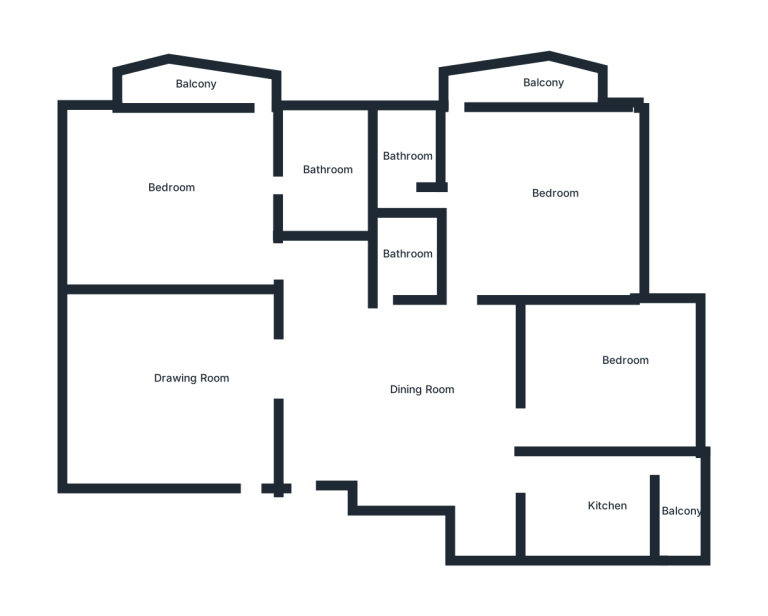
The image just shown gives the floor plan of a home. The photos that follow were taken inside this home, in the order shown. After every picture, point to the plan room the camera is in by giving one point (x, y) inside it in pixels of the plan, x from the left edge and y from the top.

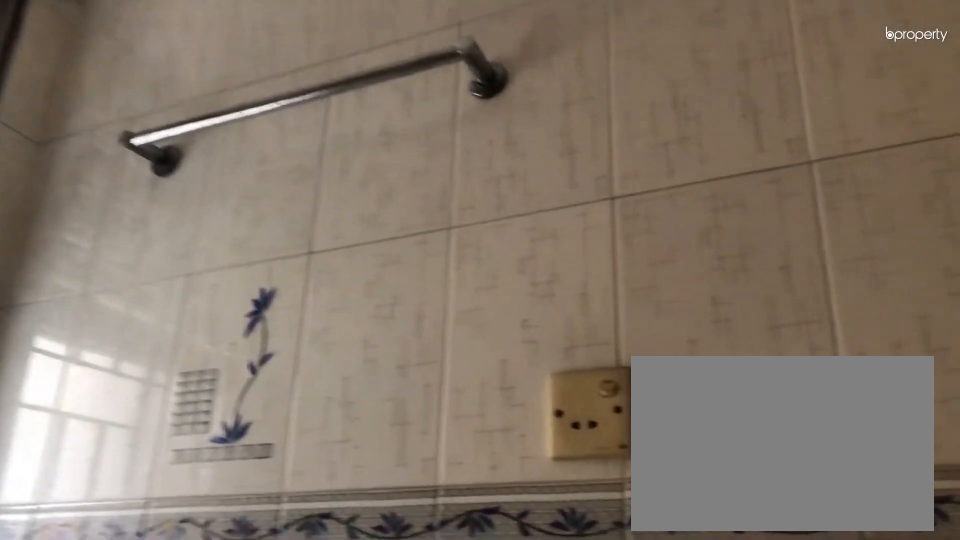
(323, 178)
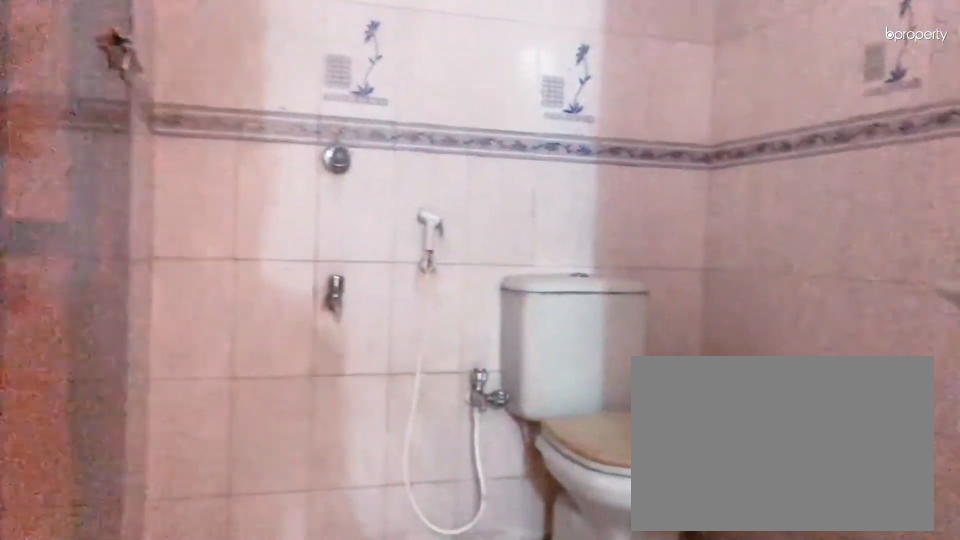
(400, 258)
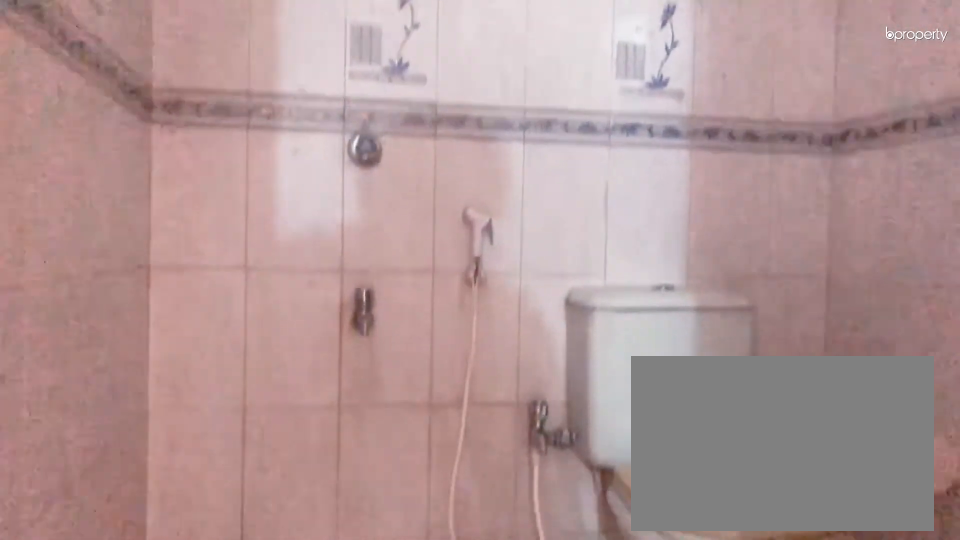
(400, 258)
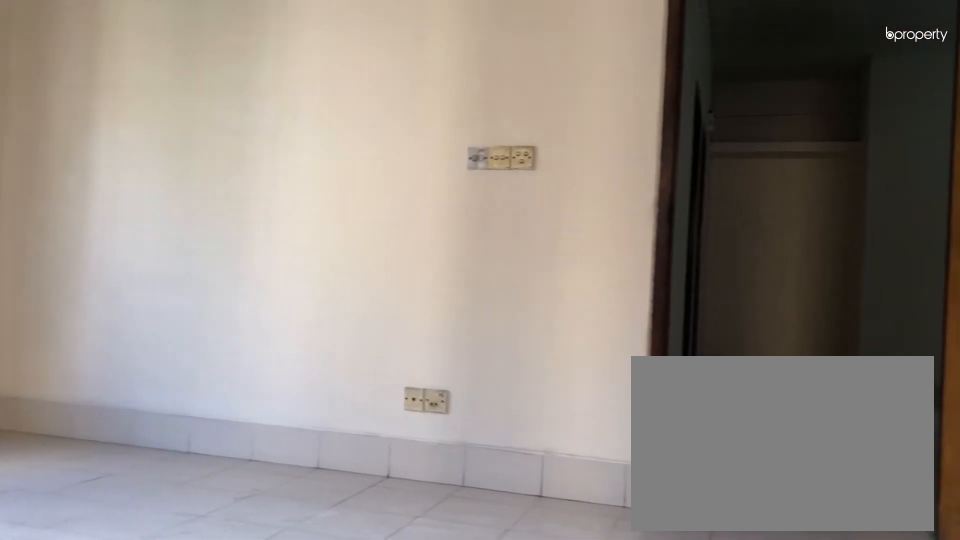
(541, 193)
